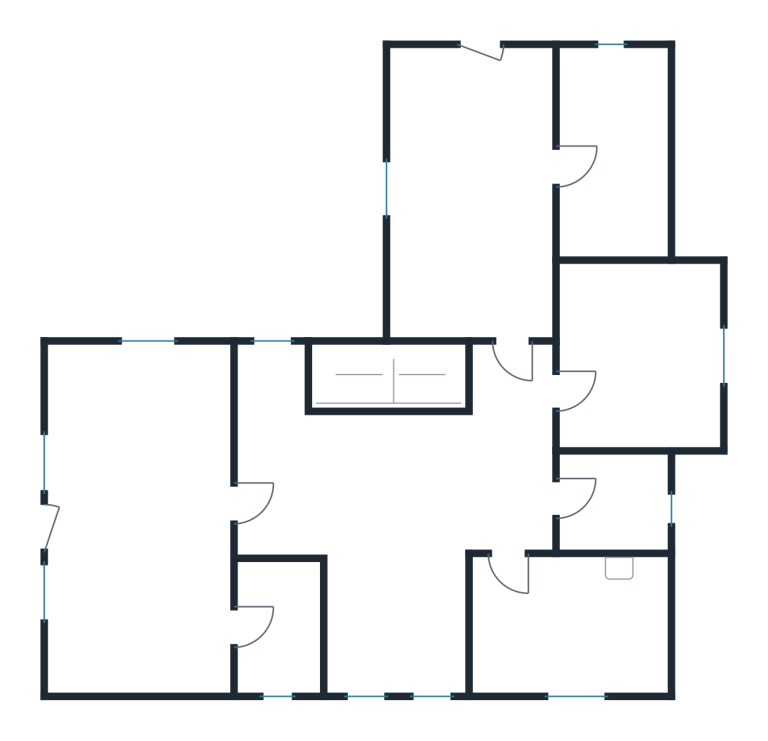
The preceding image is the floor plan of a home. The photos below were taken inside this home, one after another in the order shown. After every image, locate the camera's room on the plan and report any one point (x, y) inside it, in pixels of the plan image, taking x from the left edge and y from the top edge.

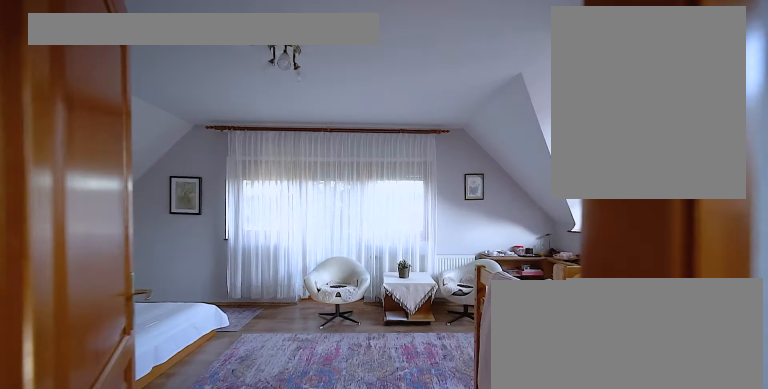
(141, 521)
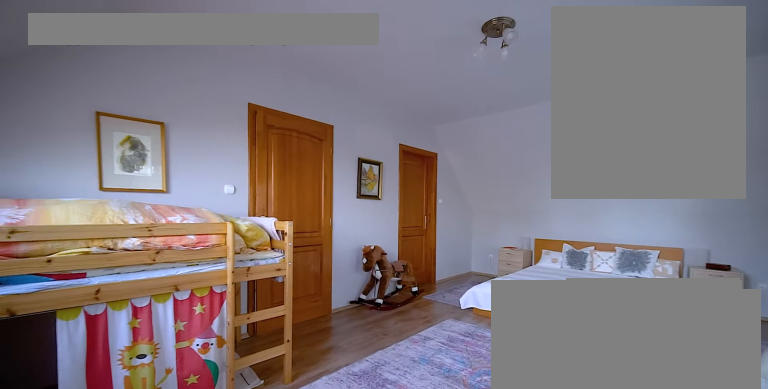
(141, 521)
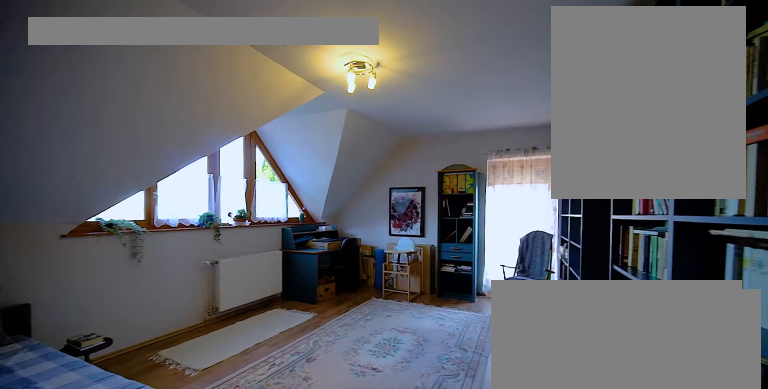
(473, 197)
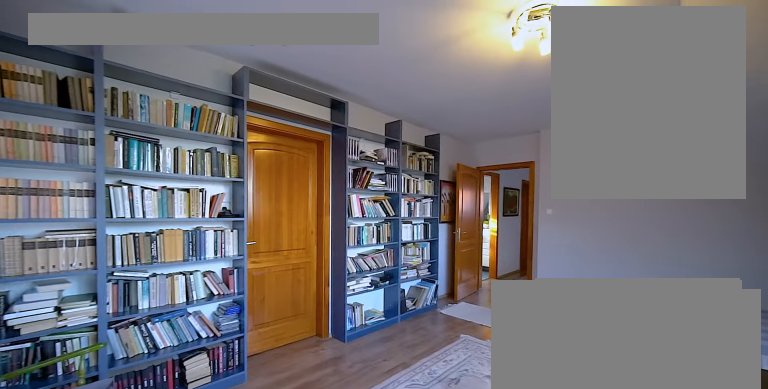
(473, 197)
